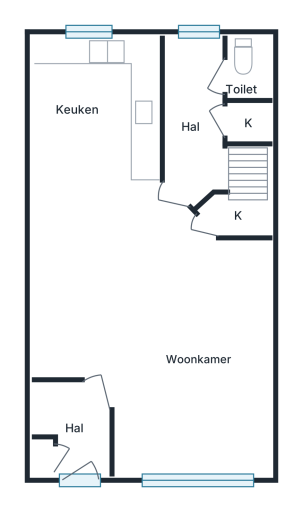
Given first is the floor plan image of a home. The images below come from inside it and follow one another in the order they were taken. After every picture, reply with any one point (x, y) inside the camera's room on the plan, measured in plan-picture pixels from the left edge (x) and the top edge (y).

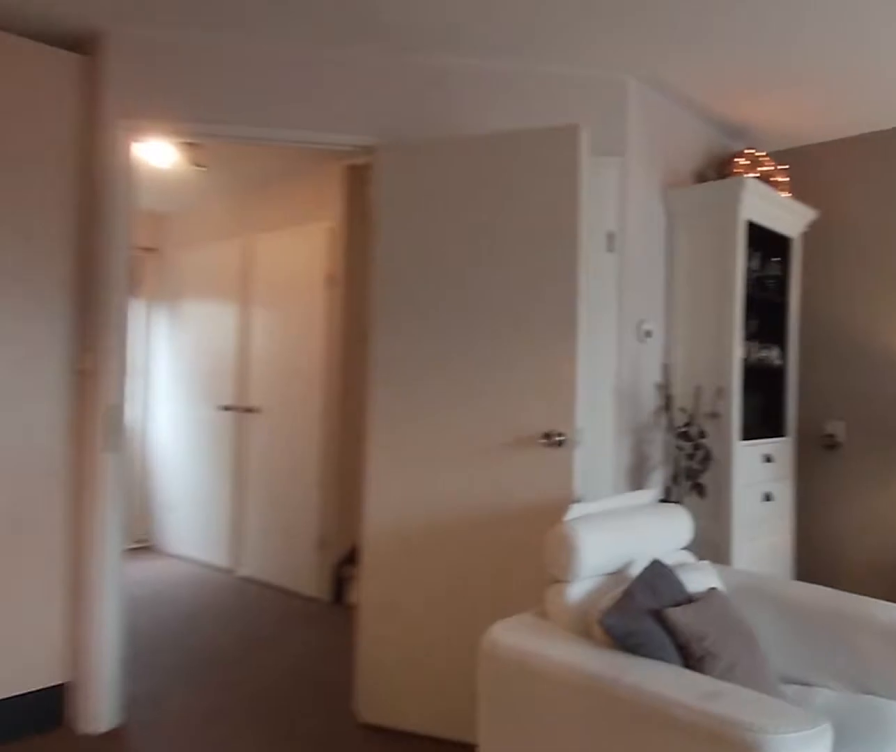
(156, 324)
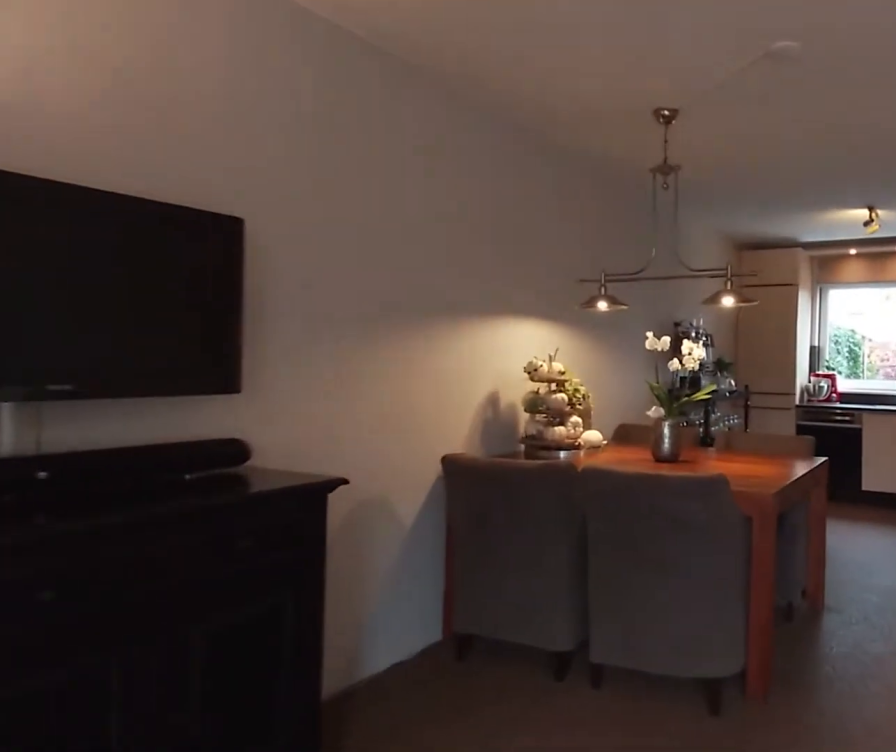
(156, 324)
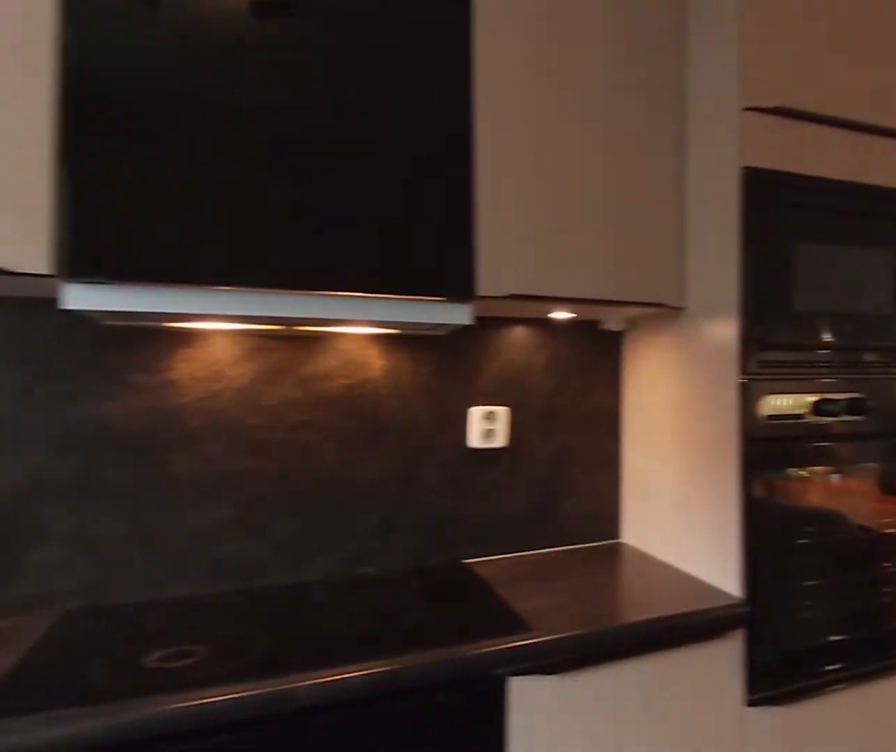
(95, 108)
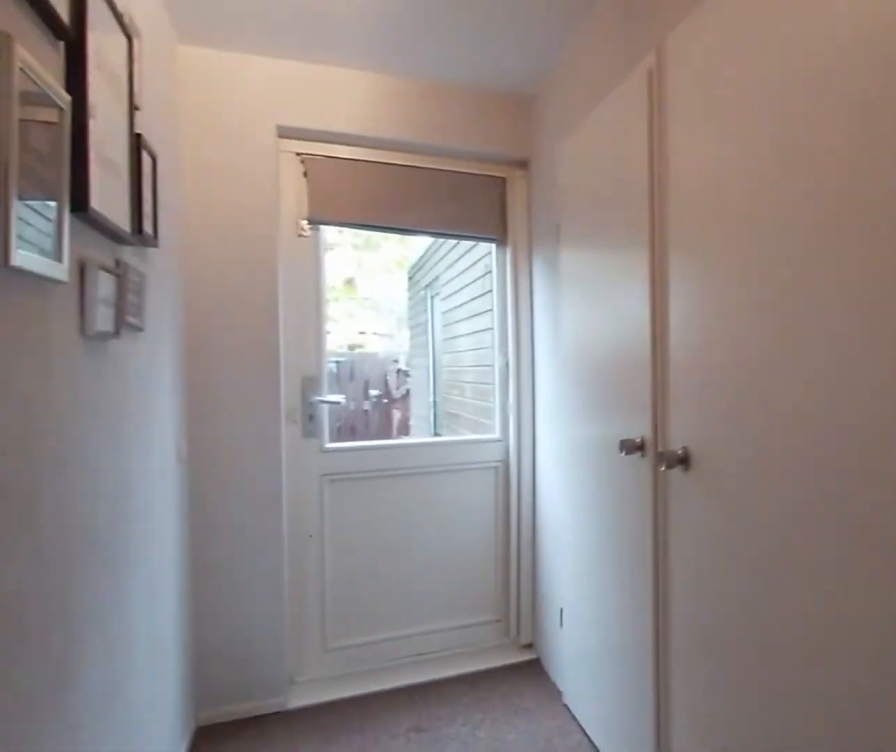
(195, 117)
